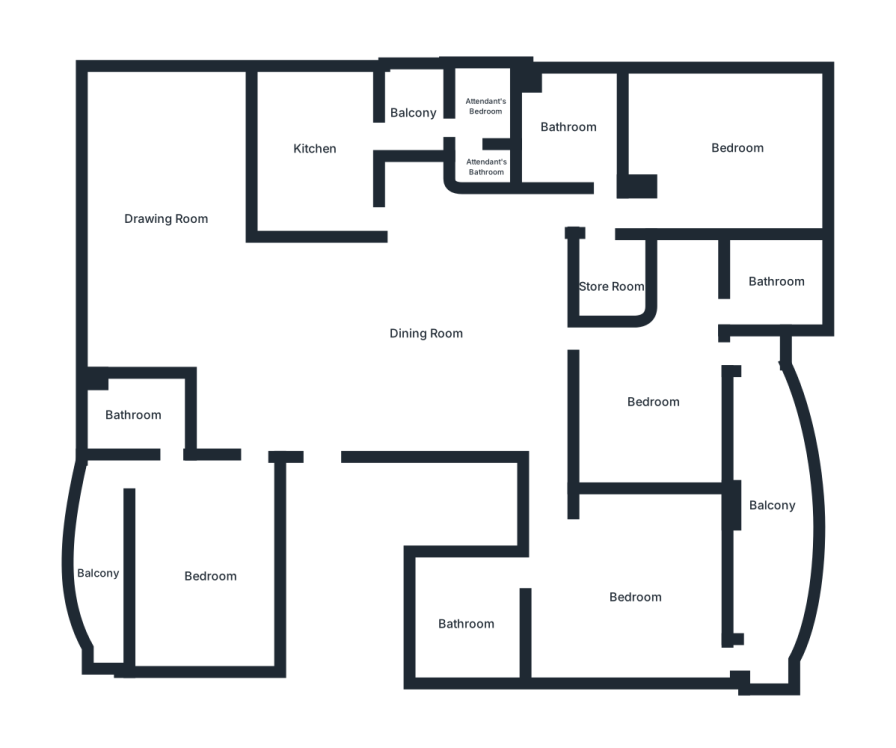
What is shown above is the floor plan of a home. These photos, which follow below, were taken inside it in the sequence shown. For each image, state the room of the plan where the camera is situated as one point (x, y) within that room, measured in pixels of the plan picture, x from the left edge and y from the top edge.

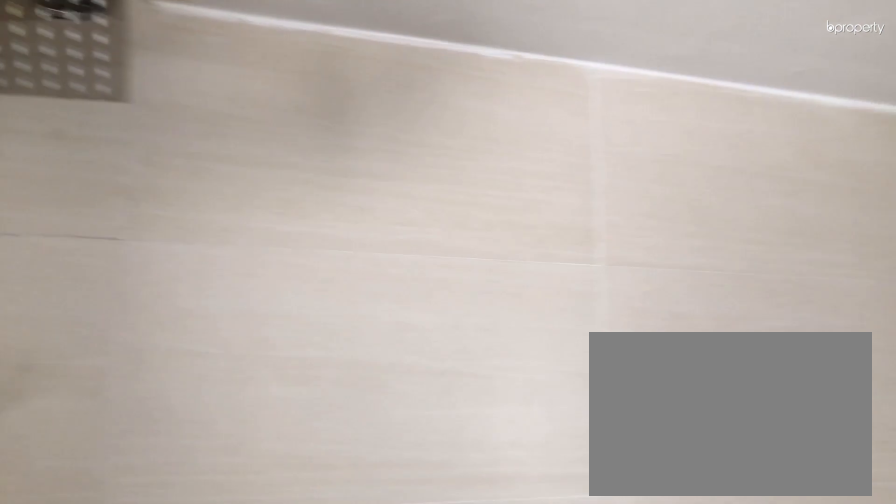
(137, 413)
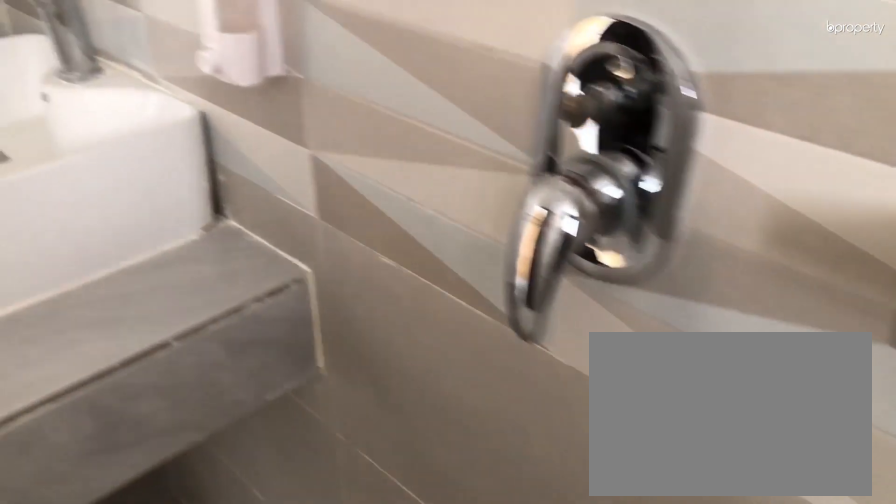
(572, 135)
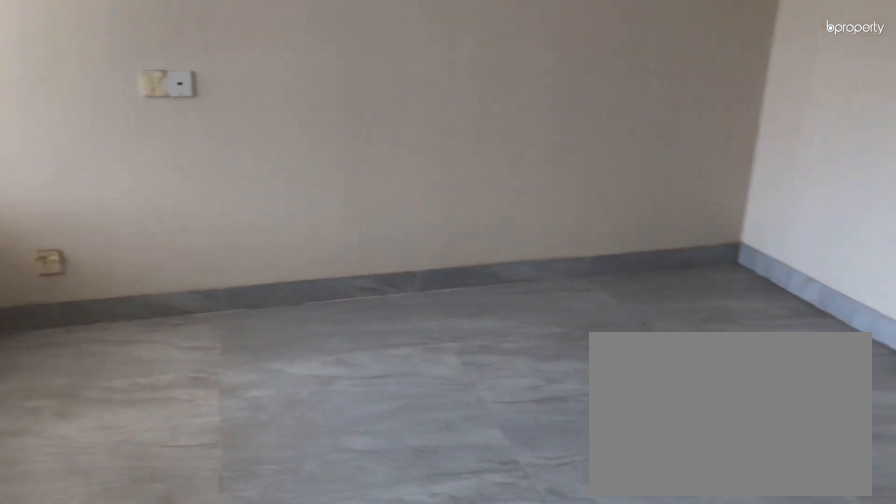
(648, 404)
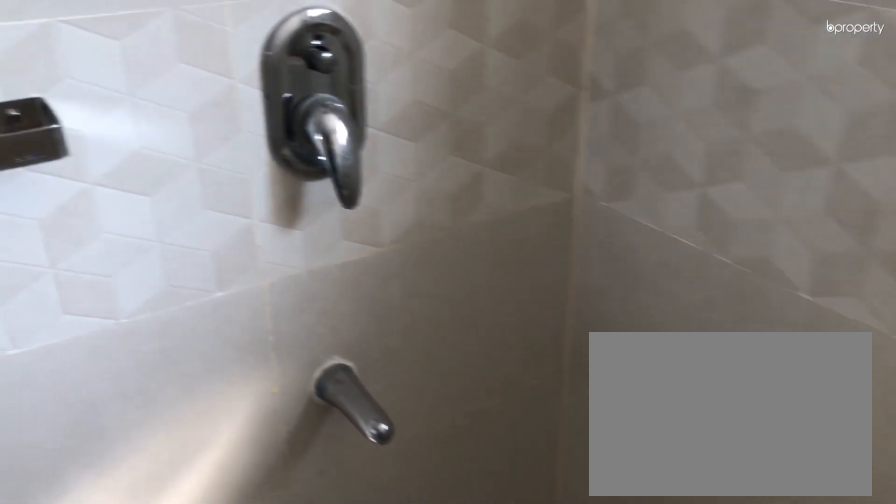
(769, 282)
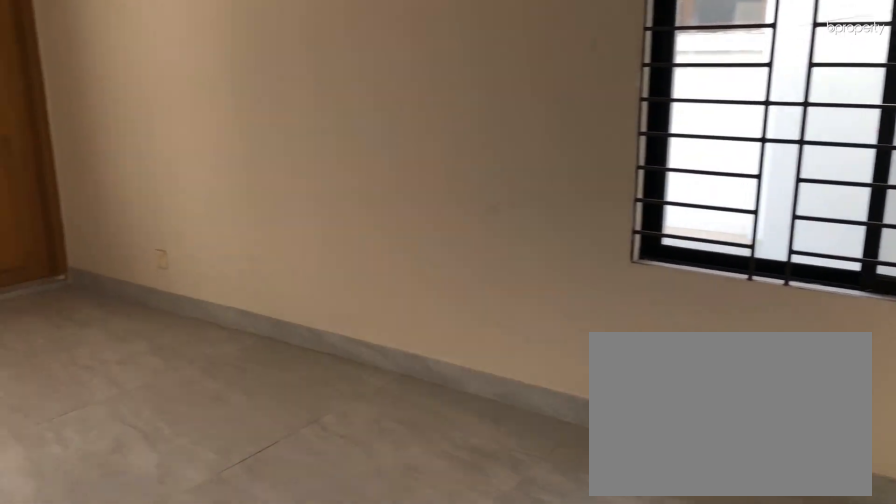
(628, 589)
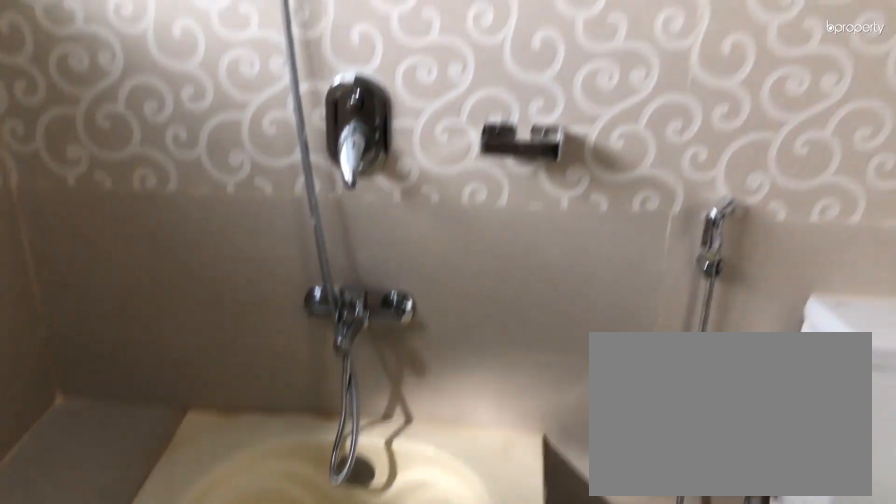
(463, 618)
